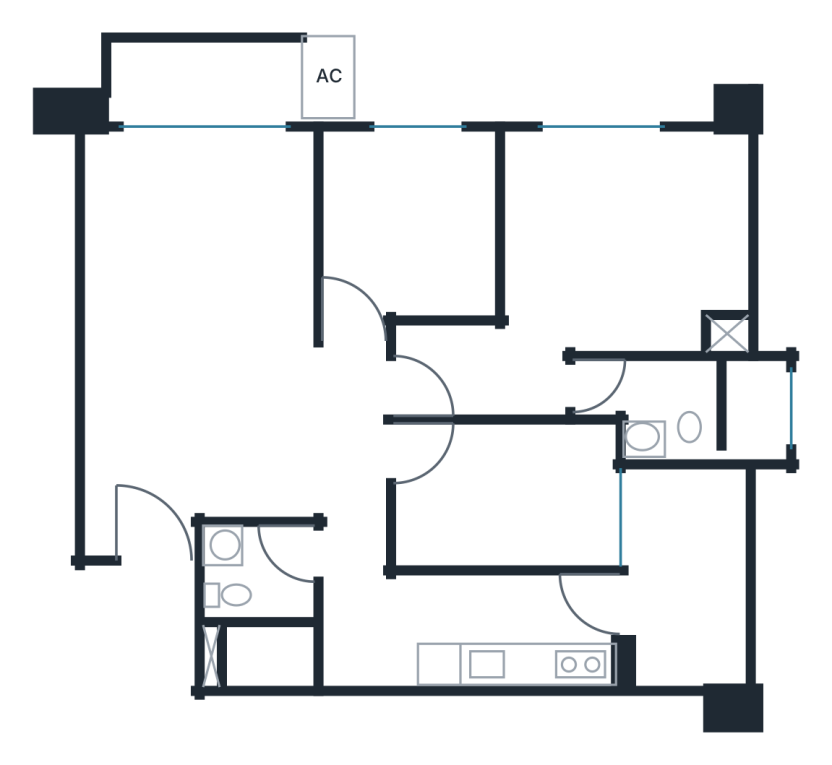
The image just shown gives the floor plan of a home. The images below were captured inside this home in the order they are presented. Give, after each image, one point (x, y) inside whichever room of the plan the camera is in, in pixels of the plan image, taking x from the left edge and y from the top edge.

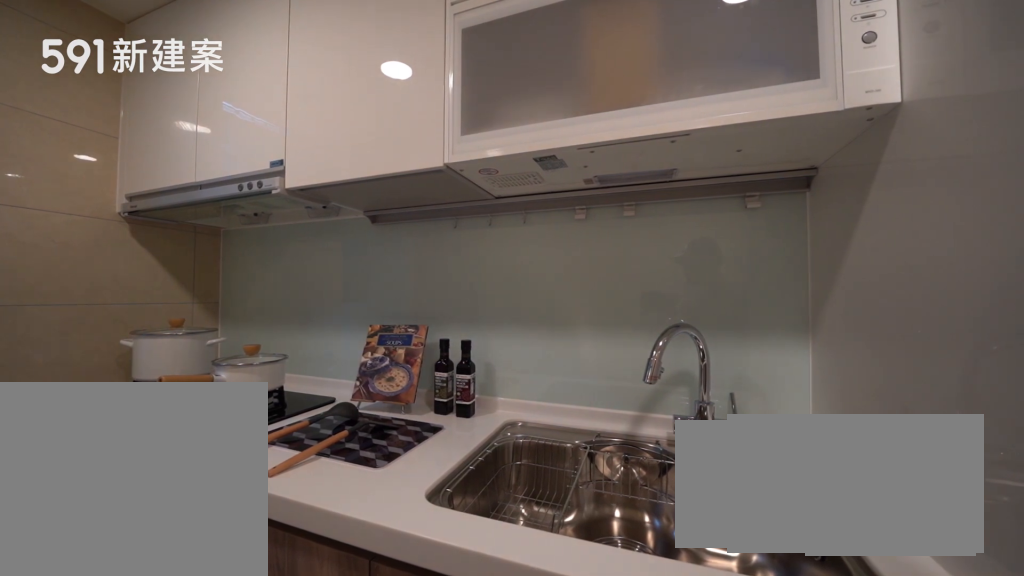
(475, 632)
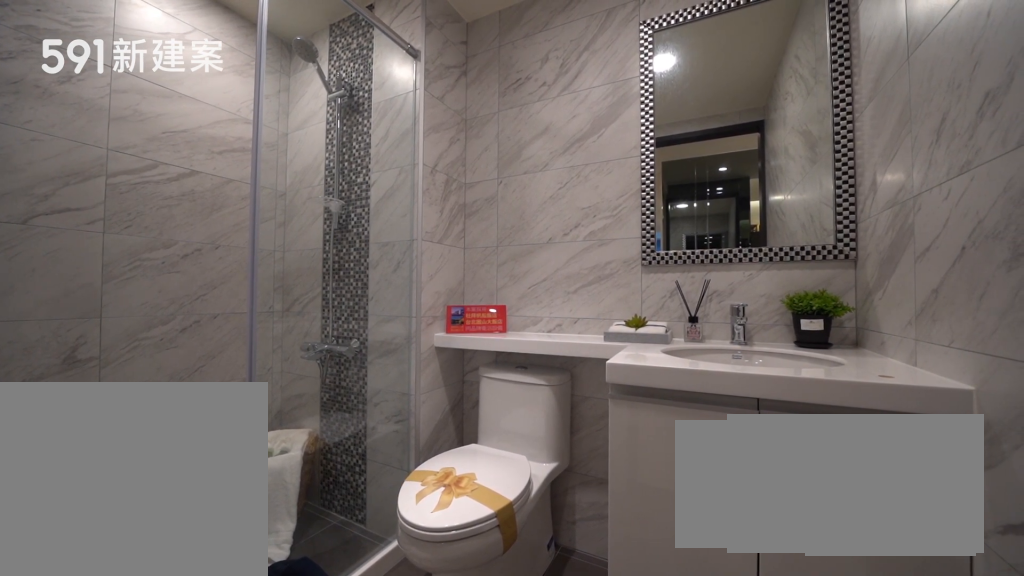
(260, 607)
